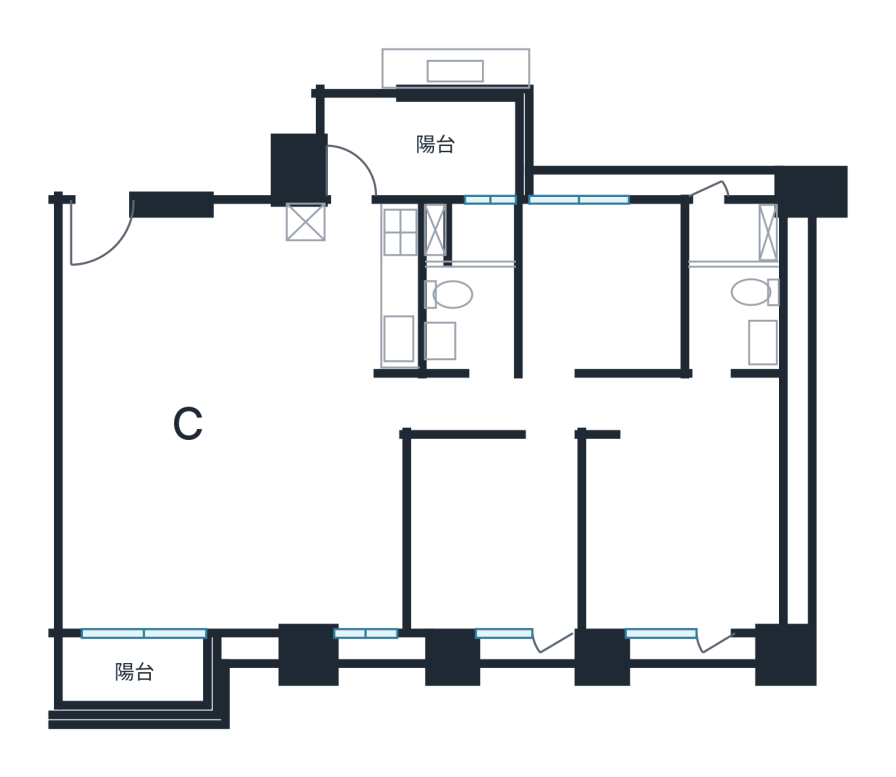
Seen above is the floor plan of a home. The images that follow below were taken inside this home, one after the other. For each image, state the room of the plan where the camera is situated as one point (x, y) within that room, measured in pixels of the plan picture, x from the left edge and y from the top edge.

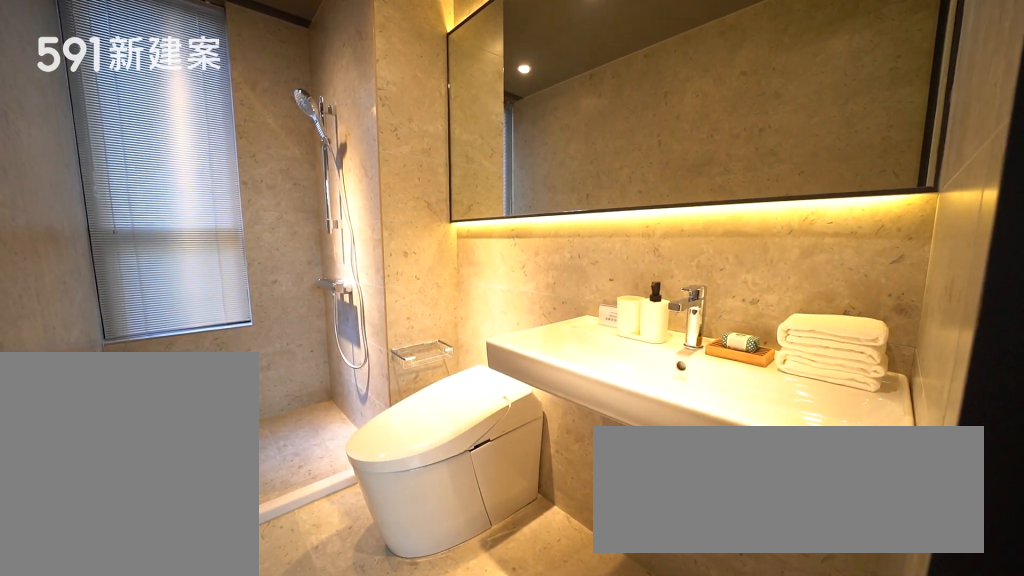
(734, 283)
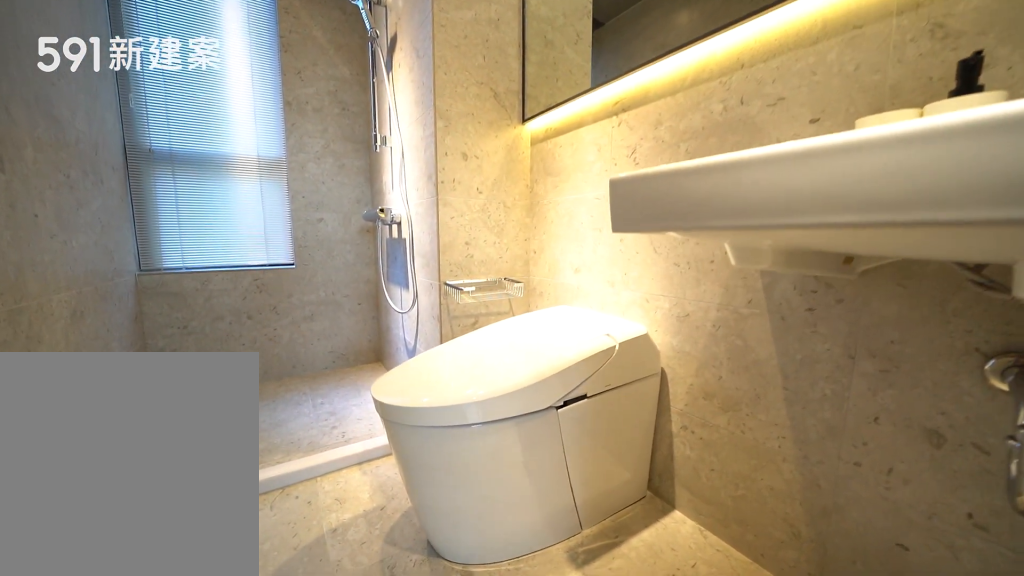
(734, 283)
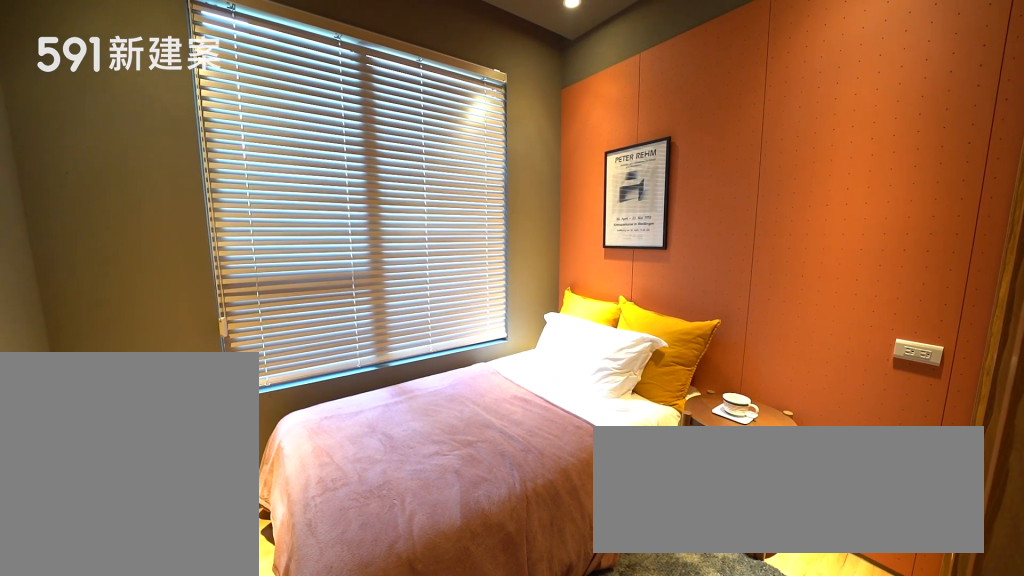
(609, 281)
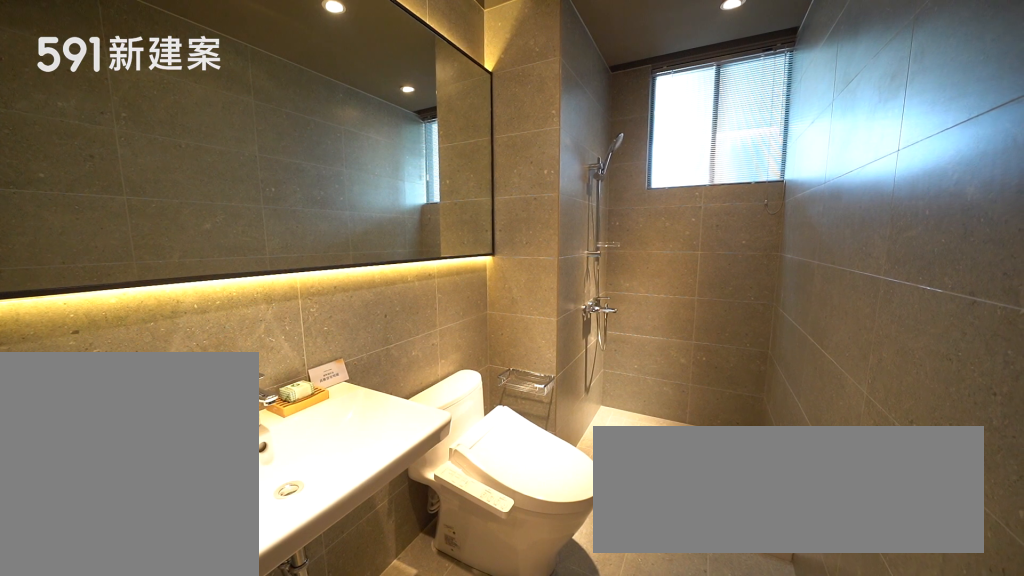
(472, 283)
